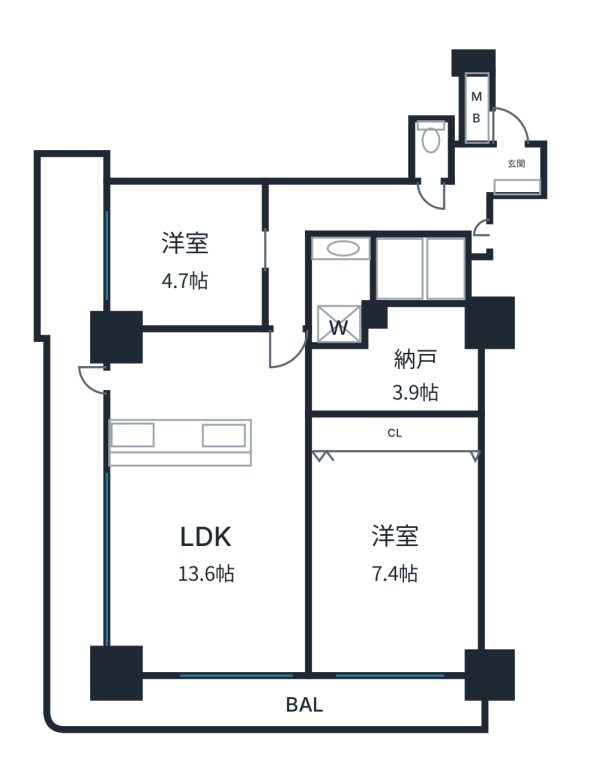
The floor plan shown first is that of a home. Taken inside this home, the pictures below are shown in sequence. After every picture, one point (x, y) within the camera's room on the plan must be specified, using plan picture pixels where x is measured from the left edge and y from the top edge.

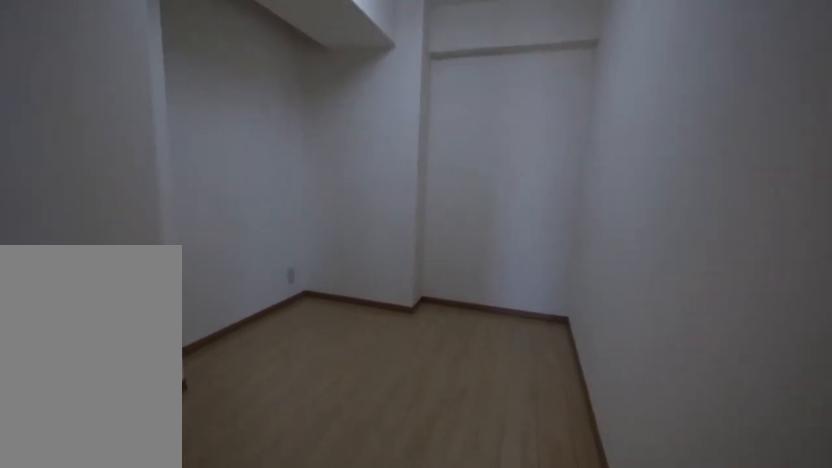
(378, 391)
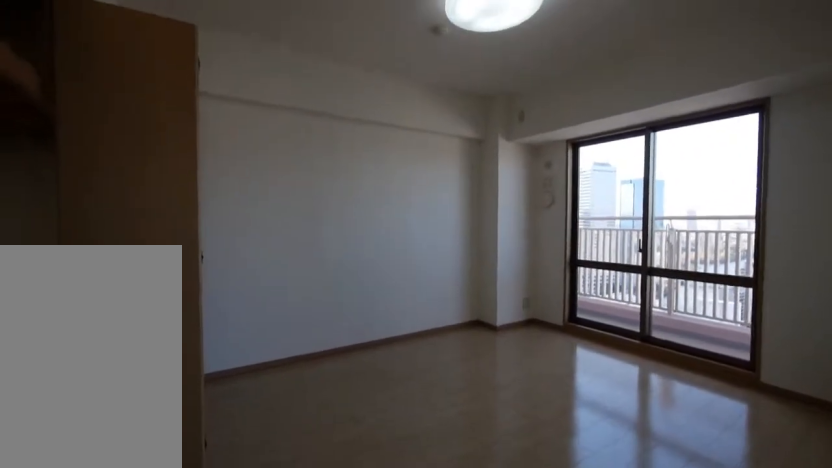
(379, 549)
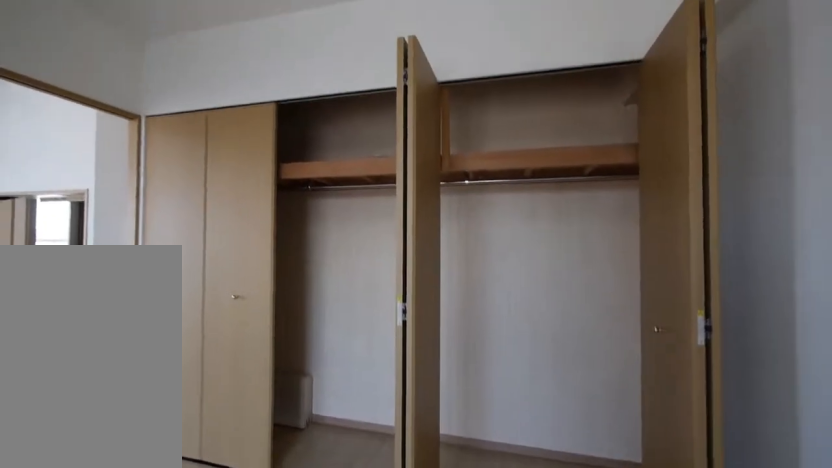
(378, 549)
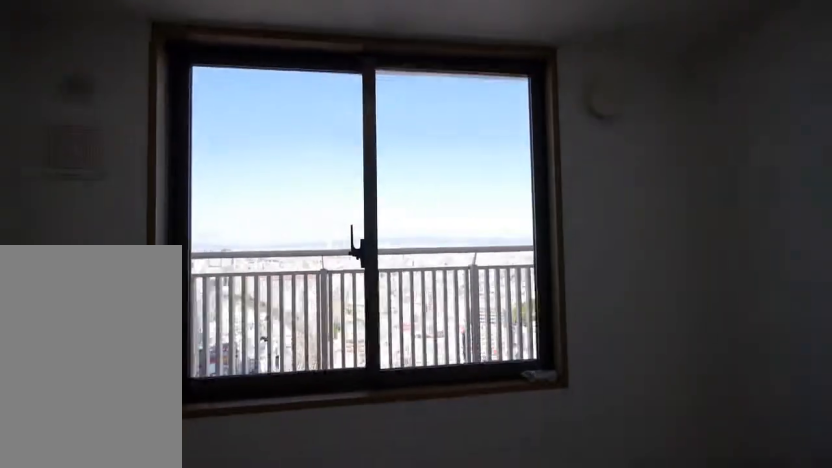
(208, 264)
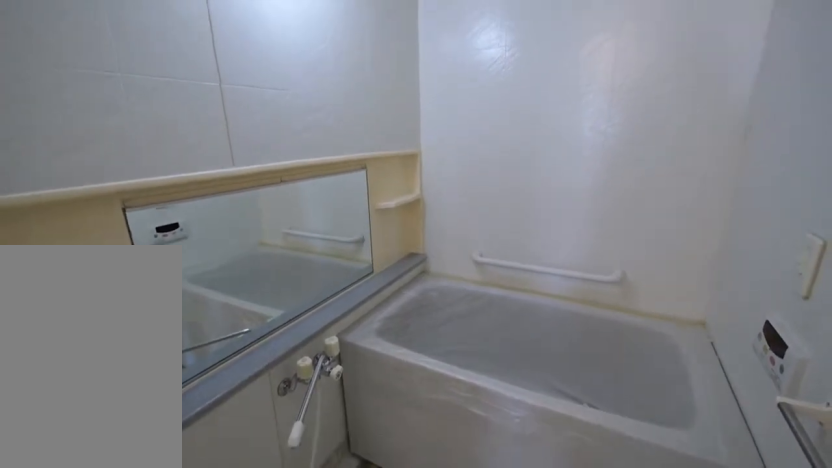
(378, 258)
